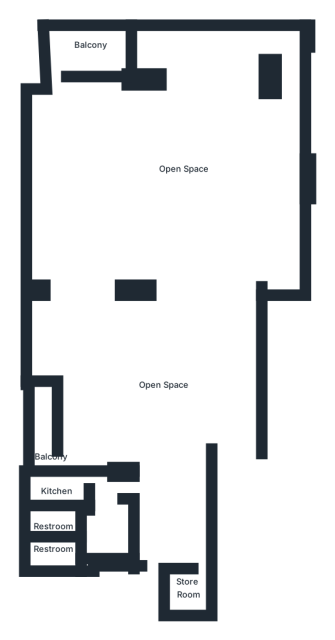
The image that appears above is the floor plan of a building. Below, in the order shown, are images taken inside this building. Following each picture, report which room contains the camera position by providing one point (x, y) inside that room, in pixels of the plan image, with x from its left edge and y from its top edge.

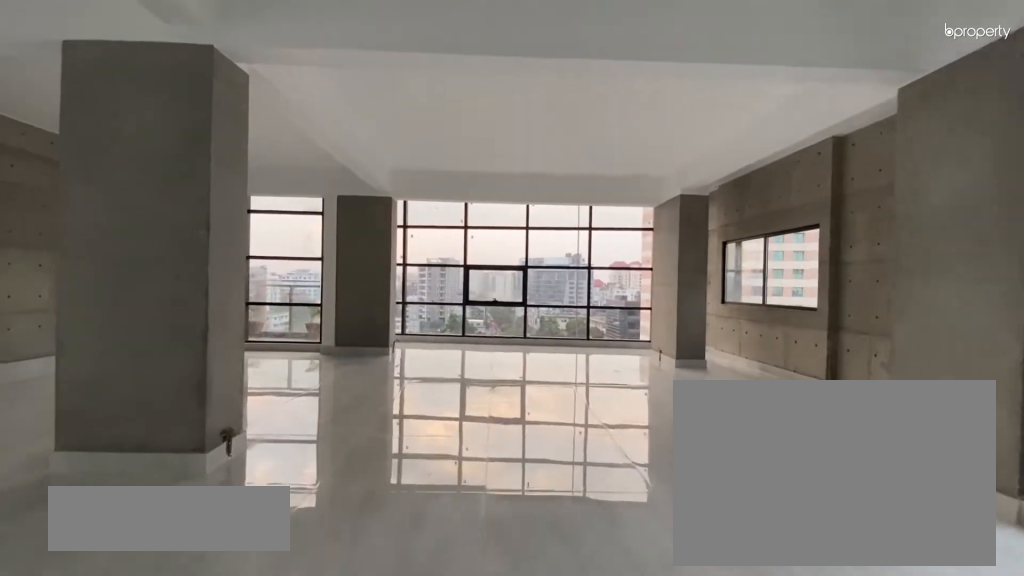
(193, 264)
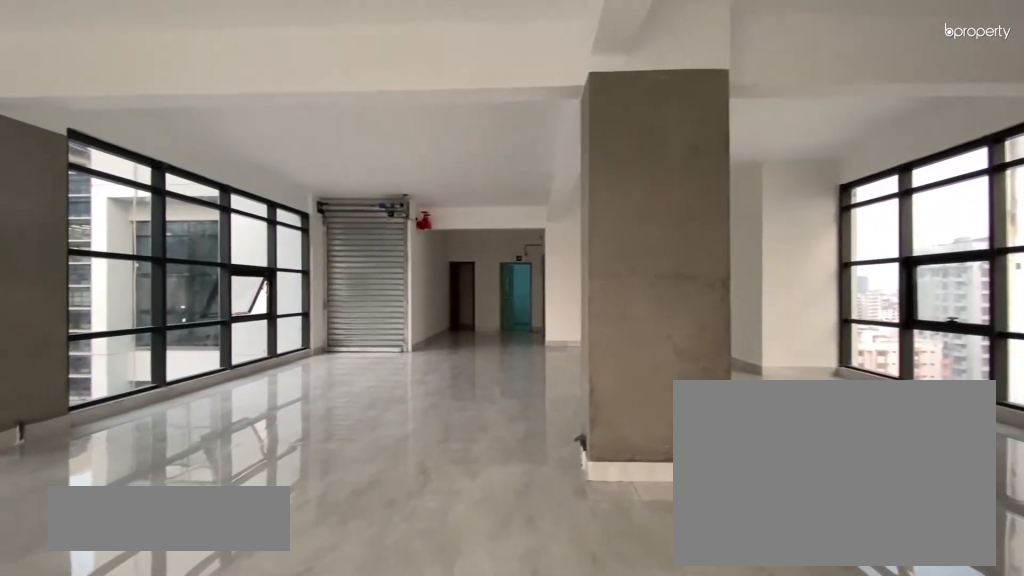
(193, 264)
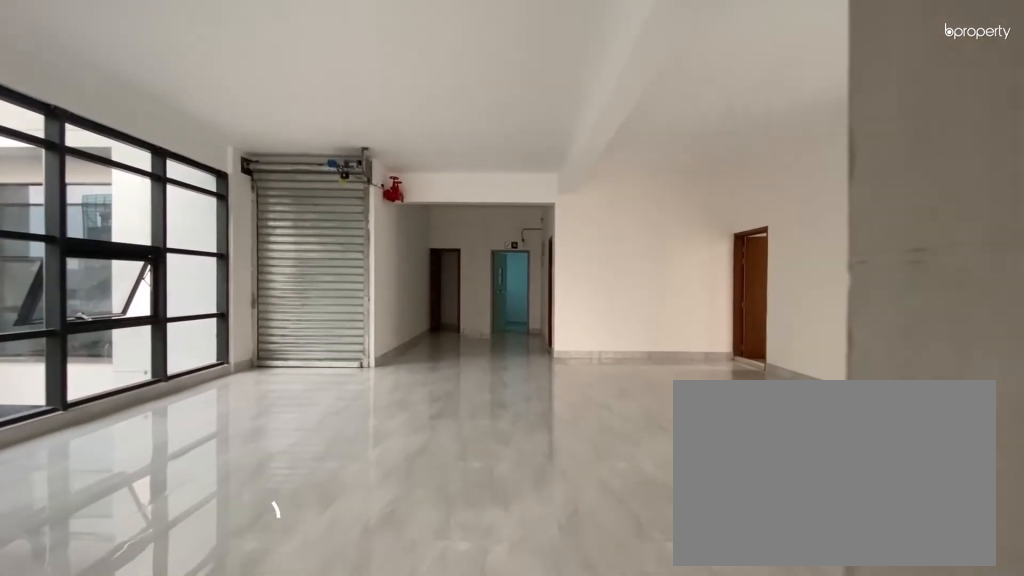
(149, 361)
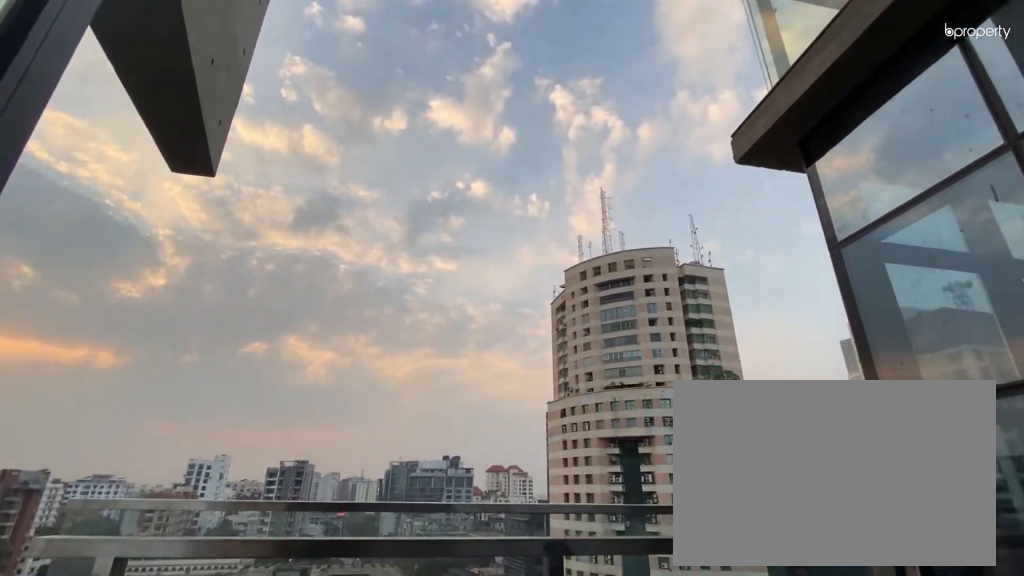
(79, 50)
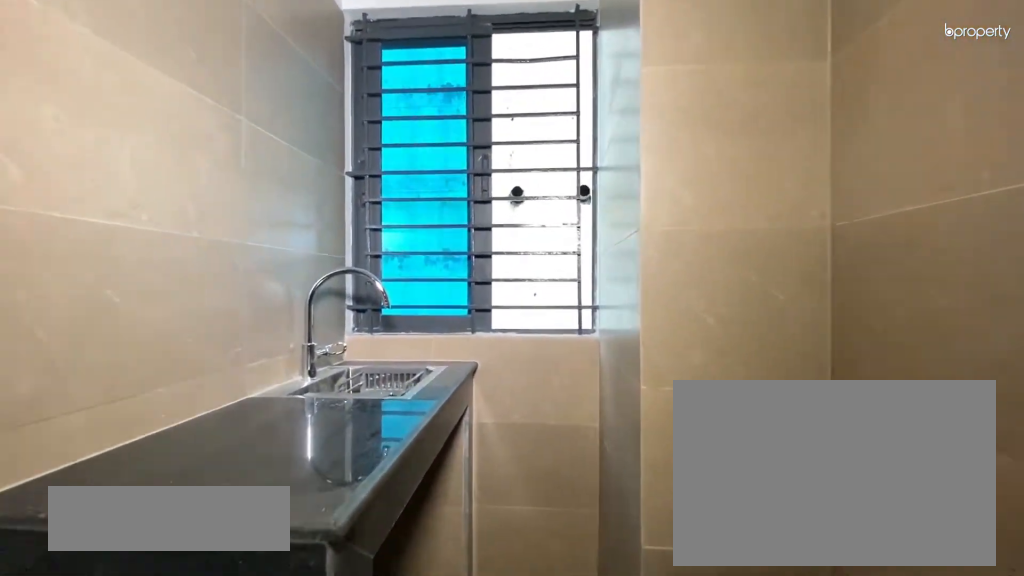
(67, 482)
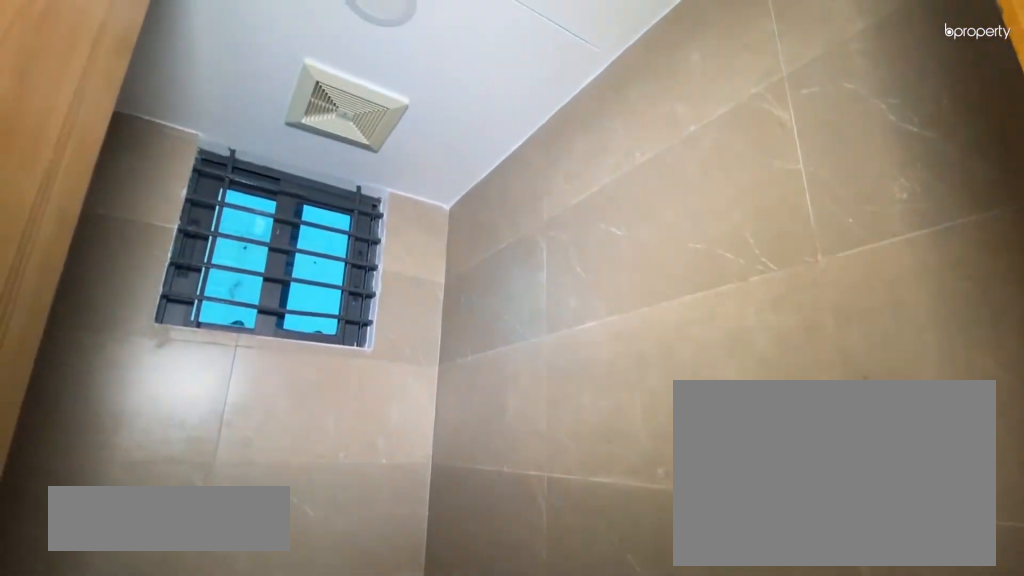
(53, 527)
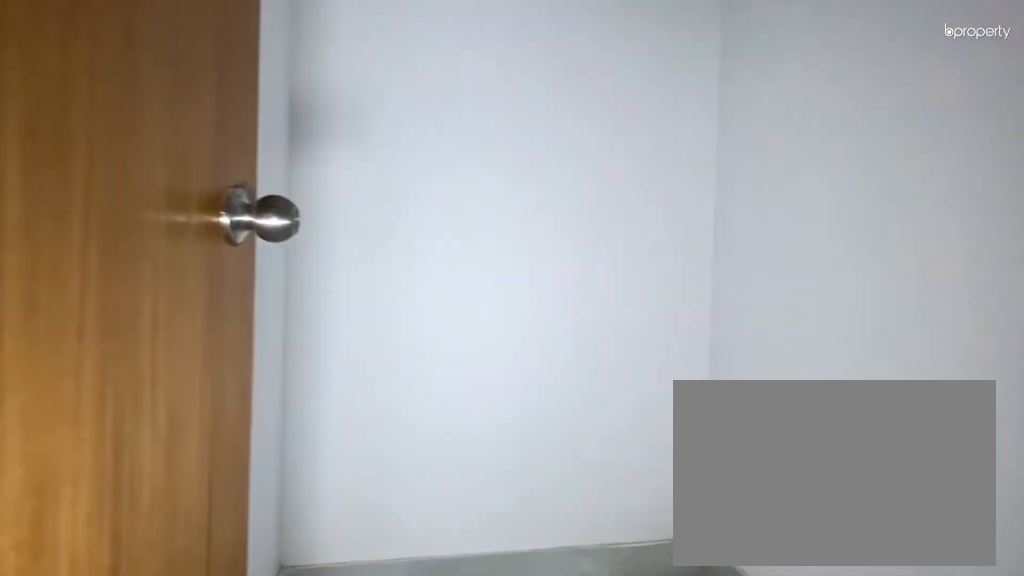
(191, 587)
